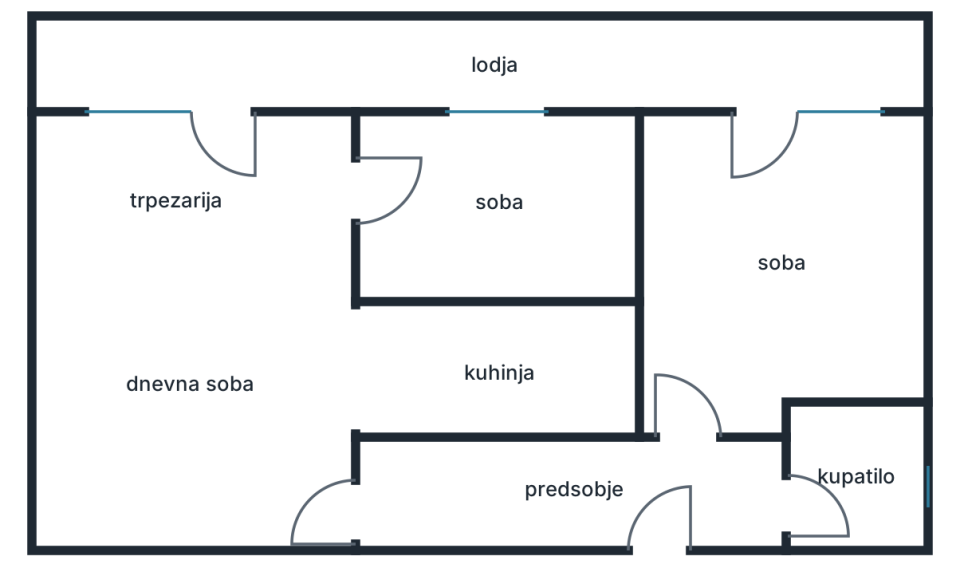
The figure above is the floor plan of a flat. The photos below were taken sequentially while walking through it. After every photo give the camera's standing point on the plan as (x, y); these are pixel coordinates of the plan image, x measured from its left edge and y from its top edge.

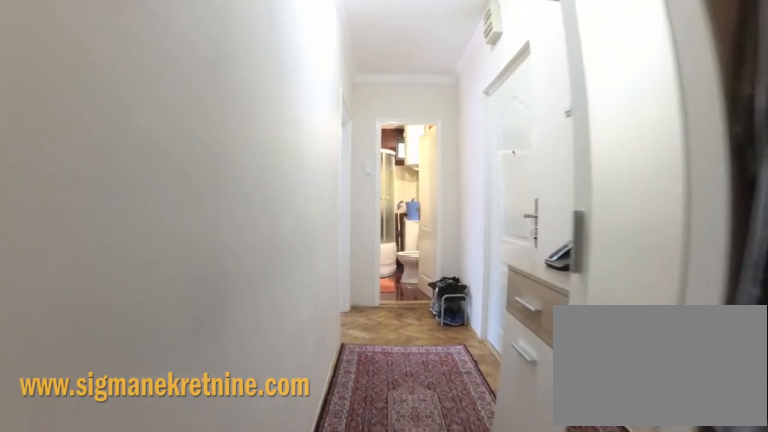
(375, 486)
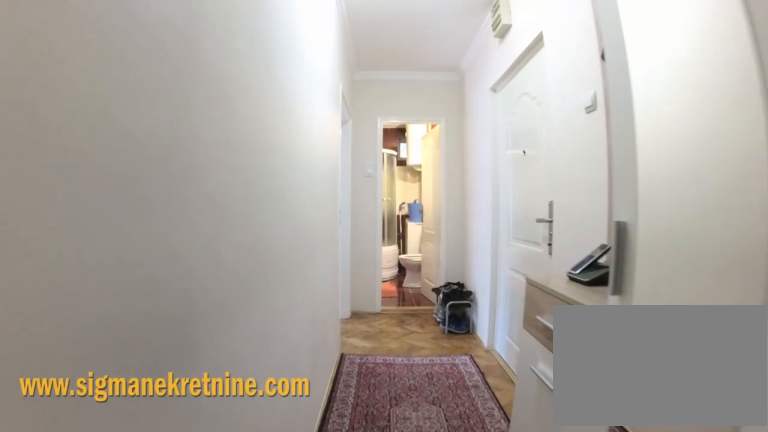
(394, 486)
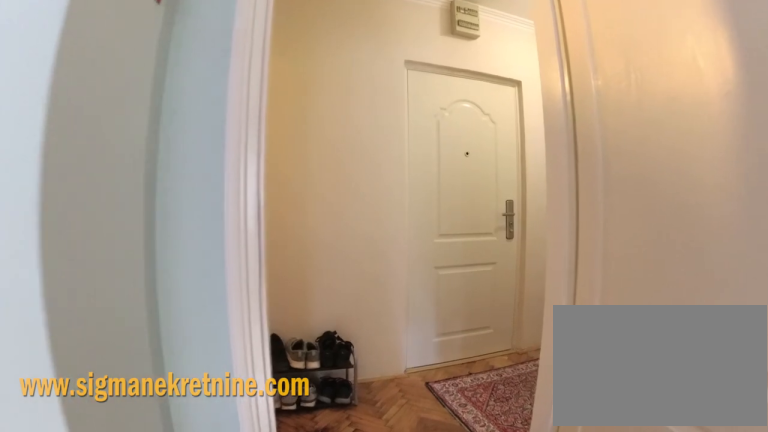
(694, 365)
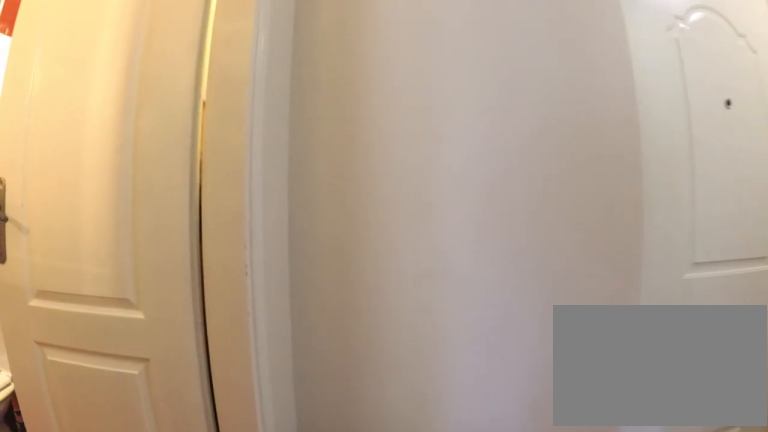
(699, 459)
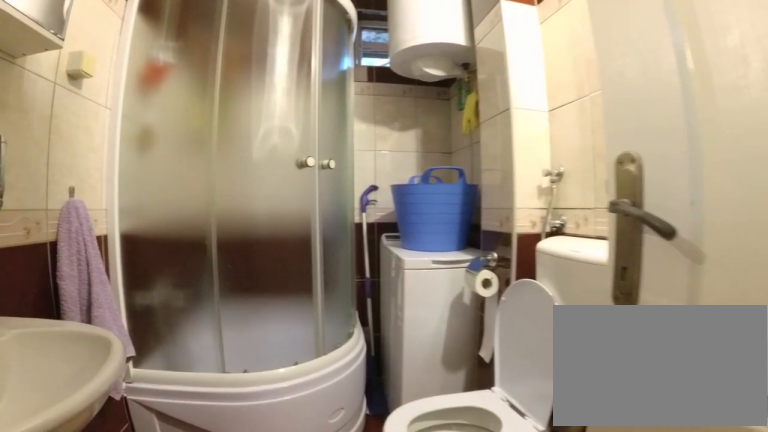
(762, 491)
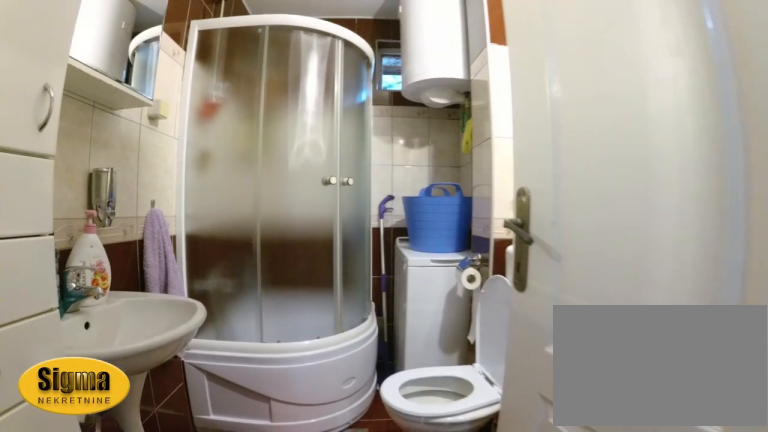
(729, 491)
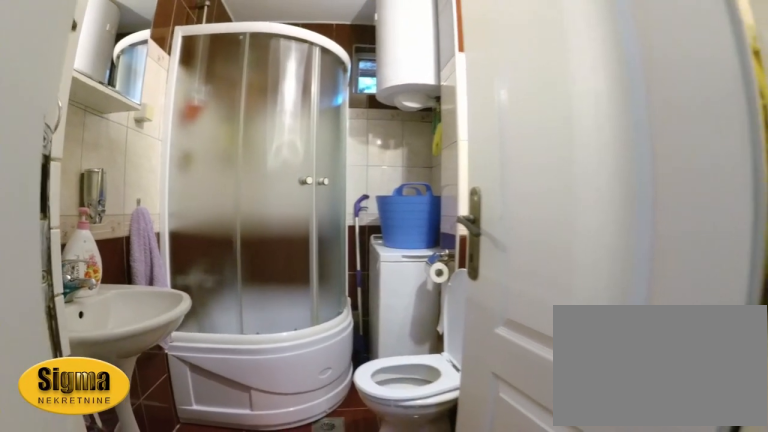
(724, 490)
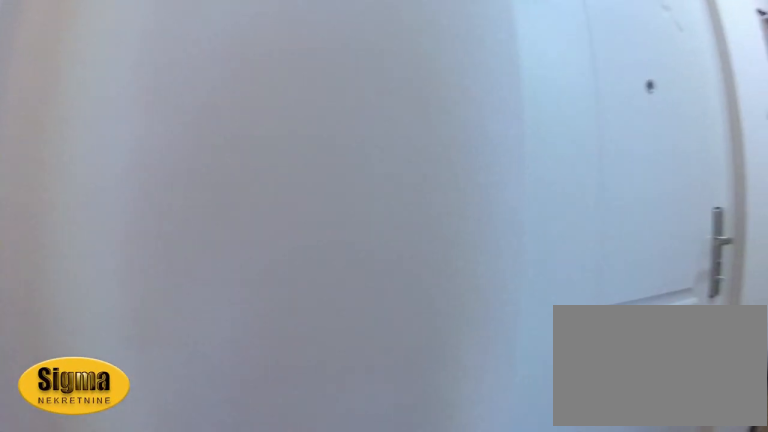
(729, 471)
